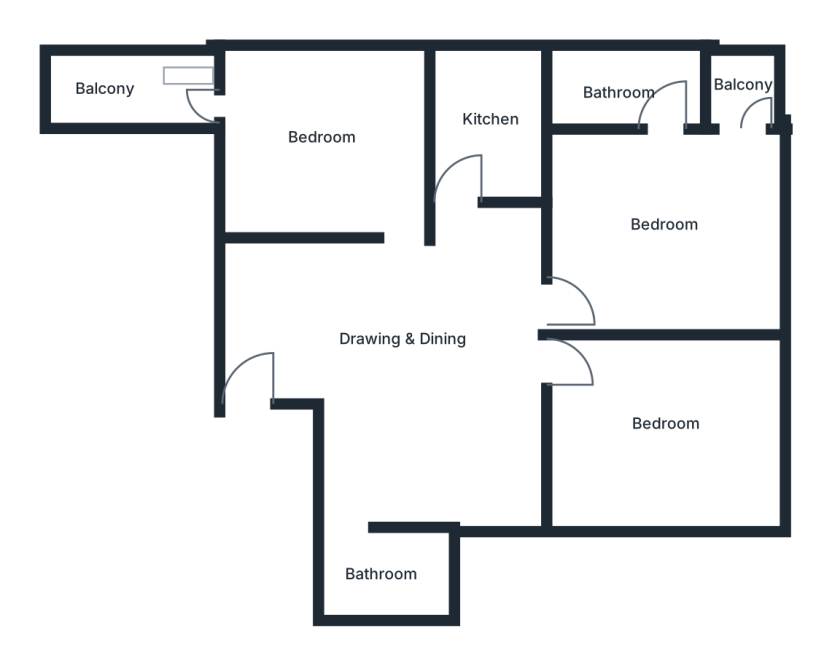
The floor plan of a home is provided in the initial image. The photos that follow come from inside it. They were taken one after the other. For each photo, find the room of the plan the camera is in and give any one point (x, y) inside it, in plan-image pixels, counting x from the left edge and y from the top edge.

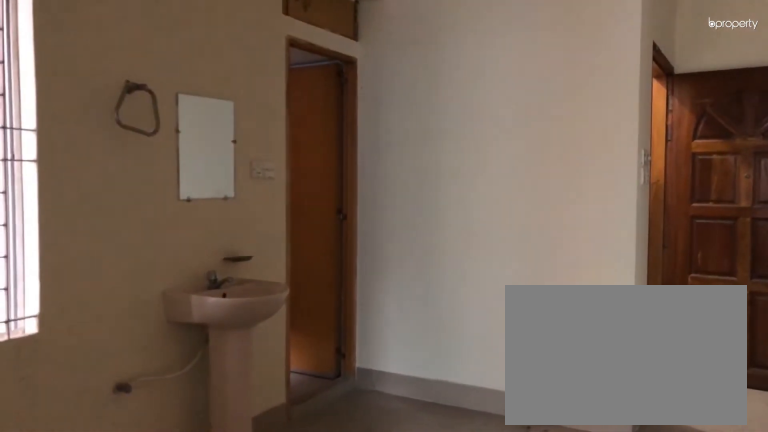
(400, 340)
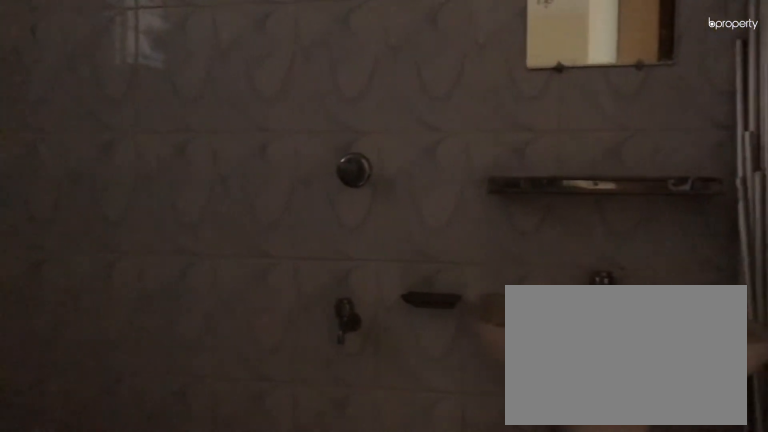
(382, 574)
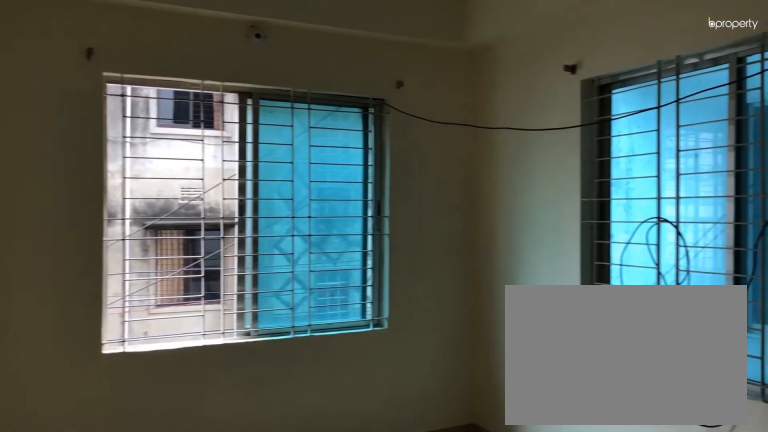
(668, 425)
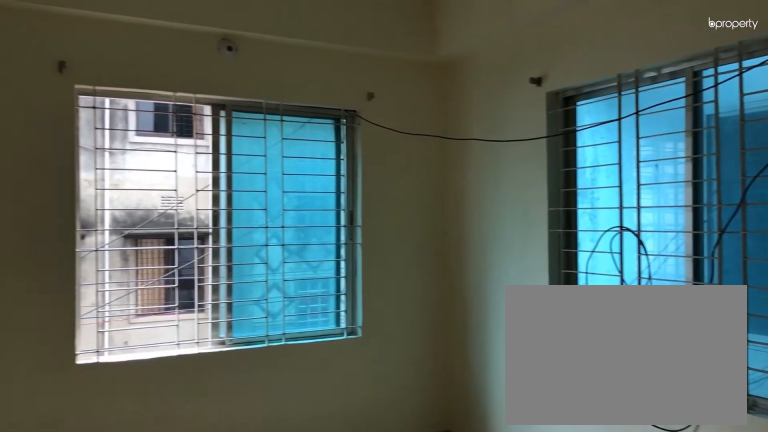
(668, 425)
